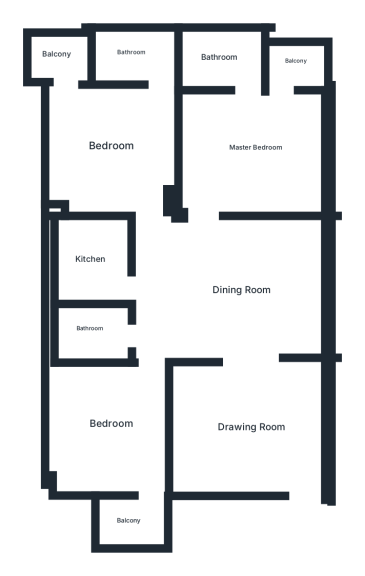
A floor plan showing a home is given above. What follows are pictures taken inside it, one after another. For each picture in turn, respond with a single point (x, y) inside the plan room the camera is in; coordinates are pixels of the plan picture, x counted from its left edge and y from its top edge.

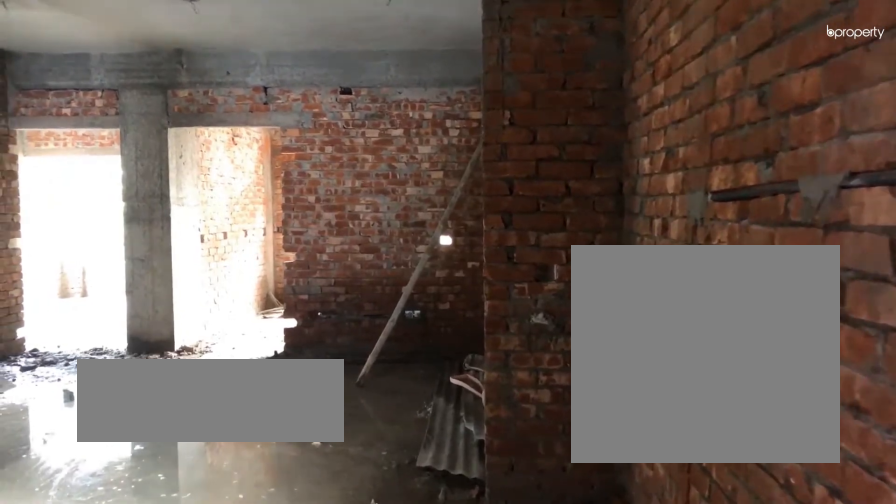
(253, 430)
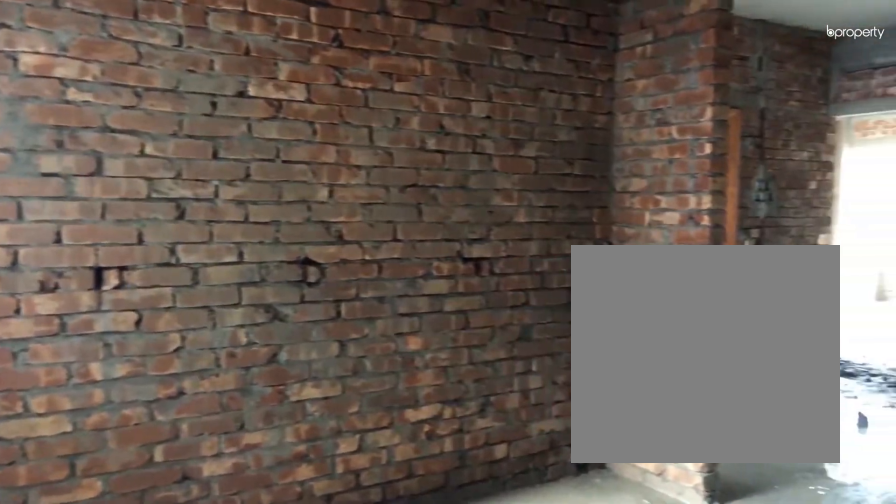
(253, 430)
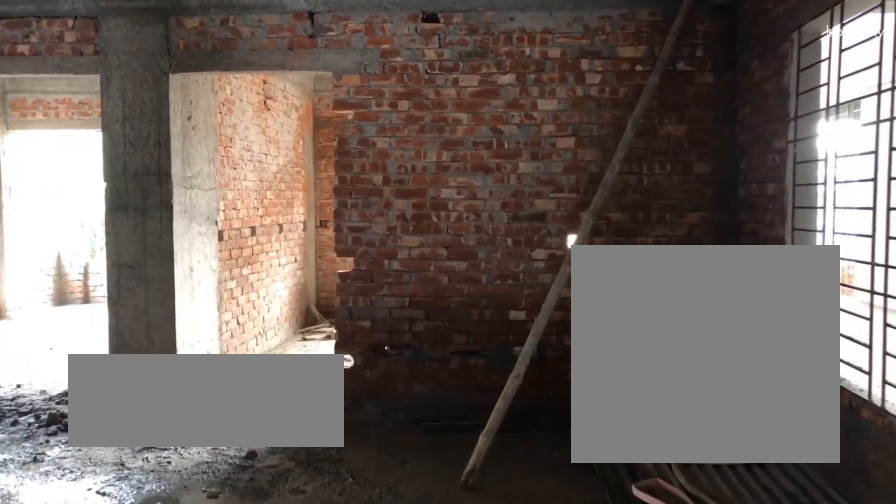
(242, 290)
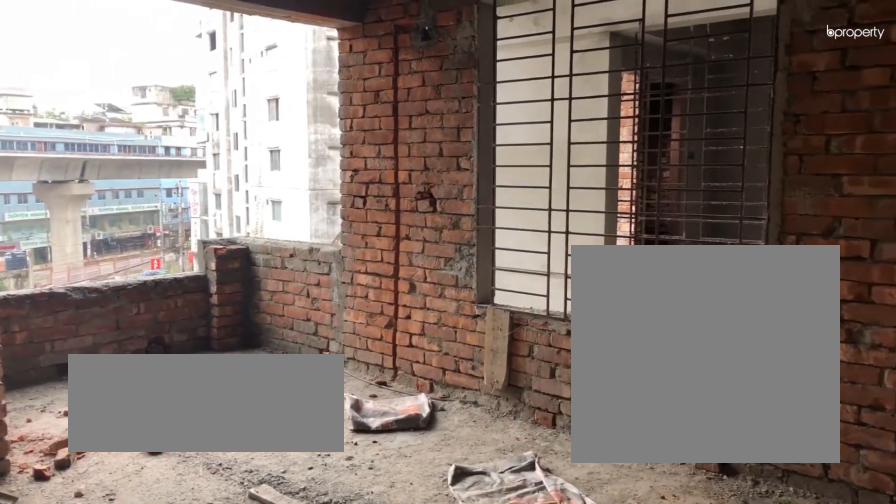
(256, 147)
